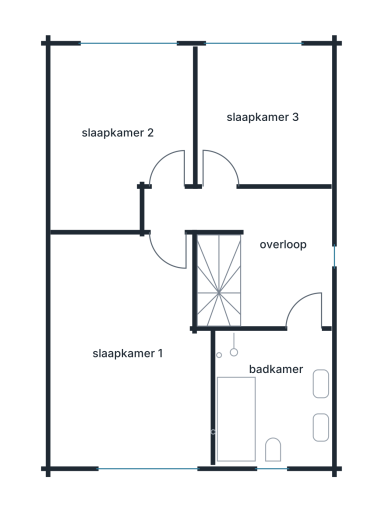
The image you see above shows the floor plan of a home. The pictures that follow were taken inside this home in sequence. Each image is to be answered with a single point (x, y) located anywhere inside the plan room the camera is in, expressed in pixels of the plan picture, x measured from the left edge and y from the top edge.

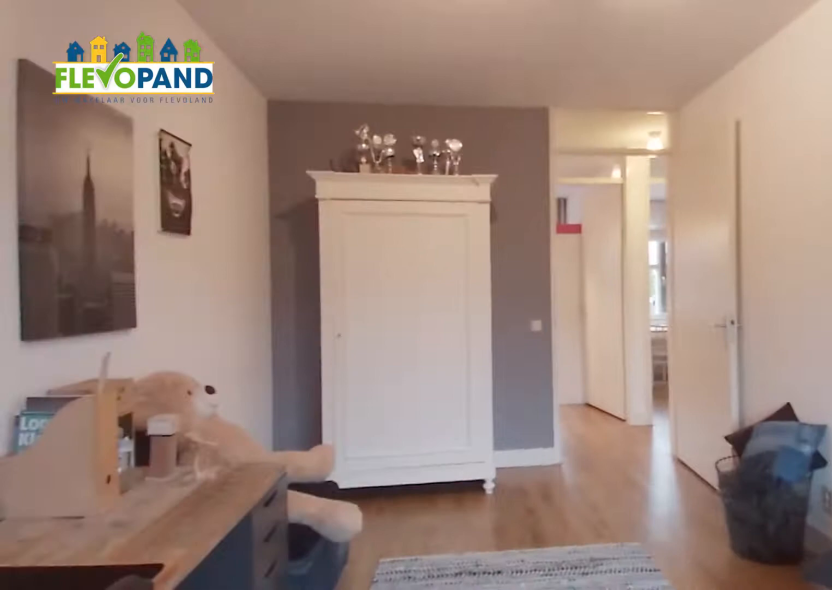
(128, 352)
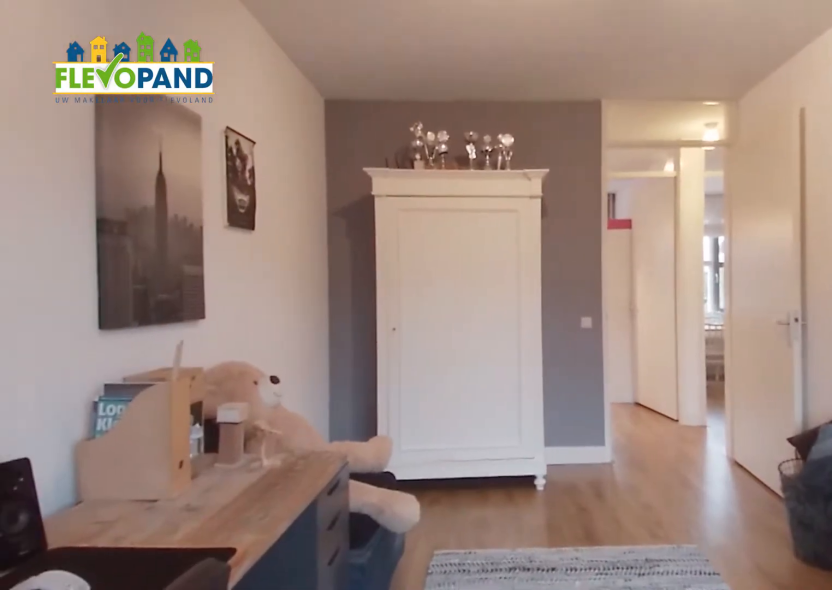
(128, 352)
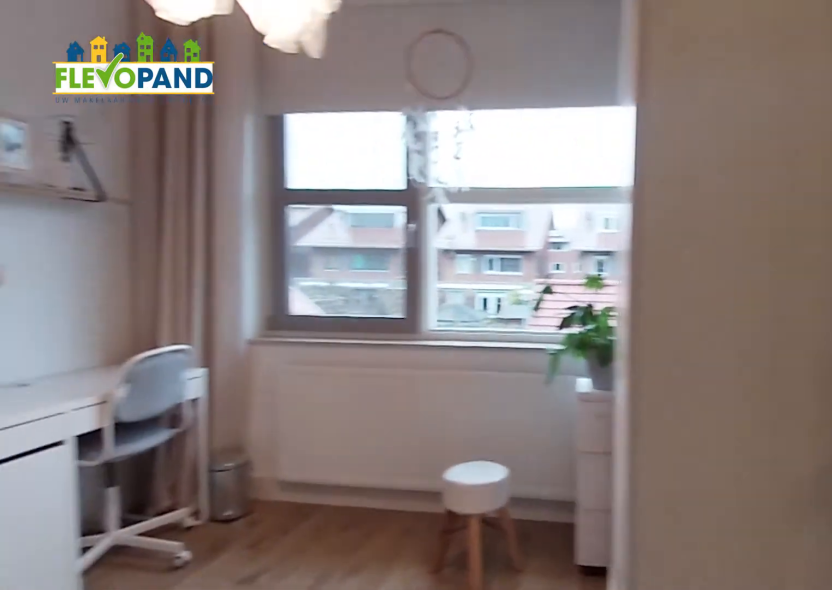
(118, 99)
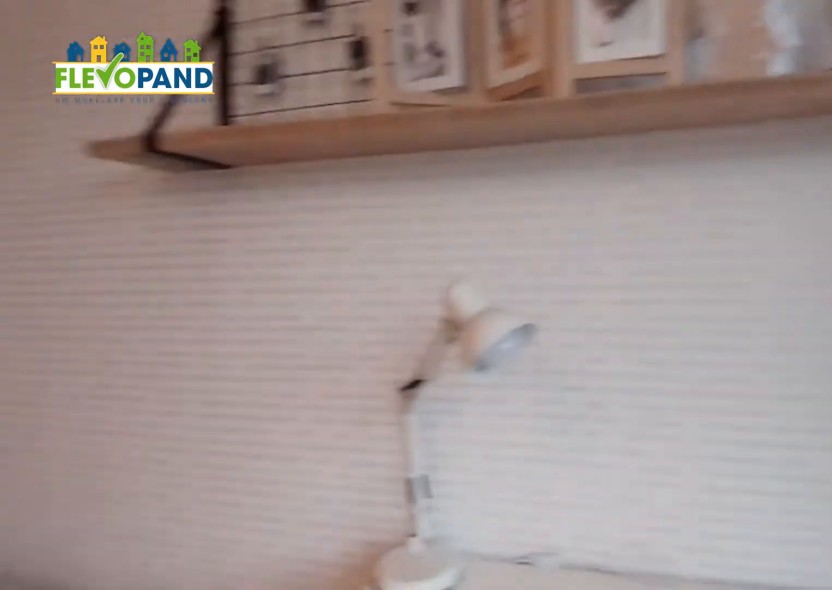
(118, 99)
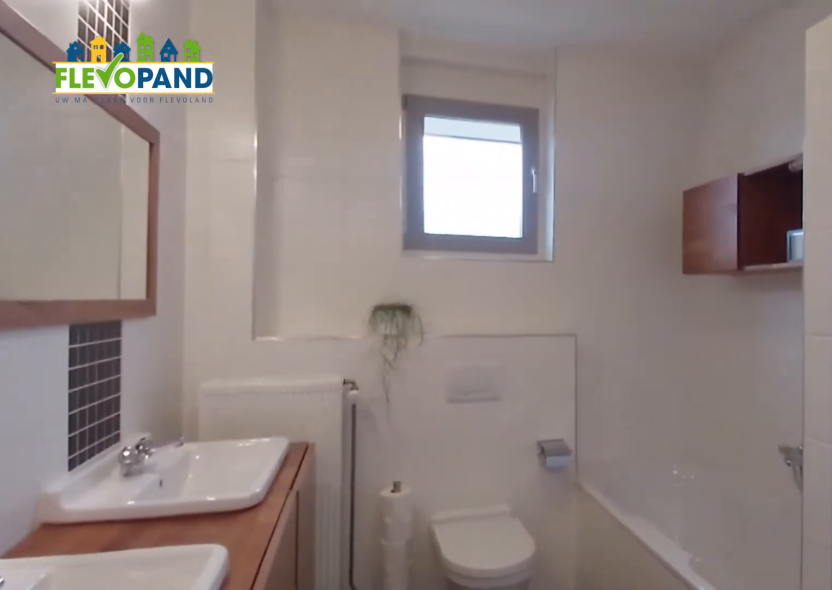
(236, 418)
